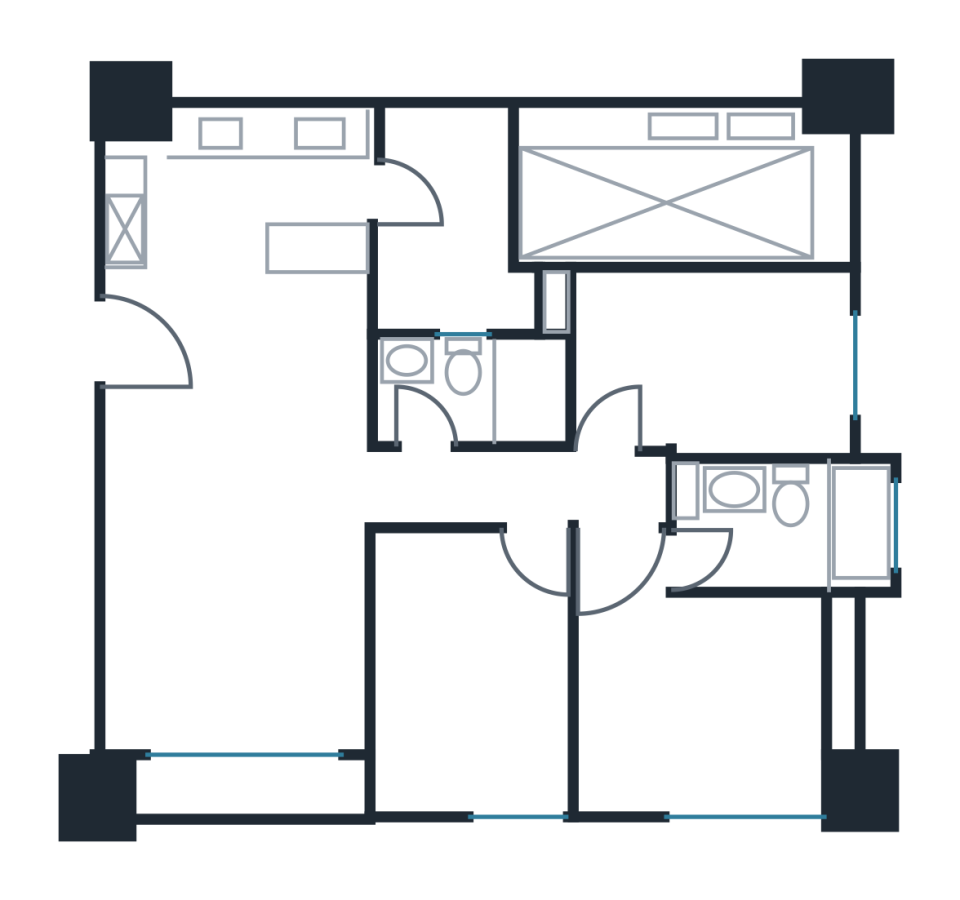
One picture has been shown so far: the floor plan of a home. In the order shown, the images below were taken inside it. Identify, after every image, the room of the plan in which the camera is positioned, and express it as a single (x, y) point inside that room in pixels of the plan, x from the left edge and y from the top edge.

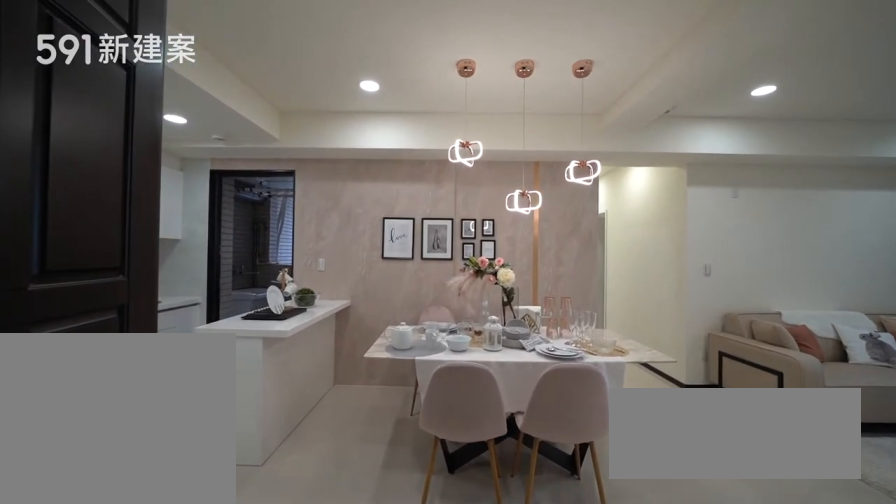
(271, 363)
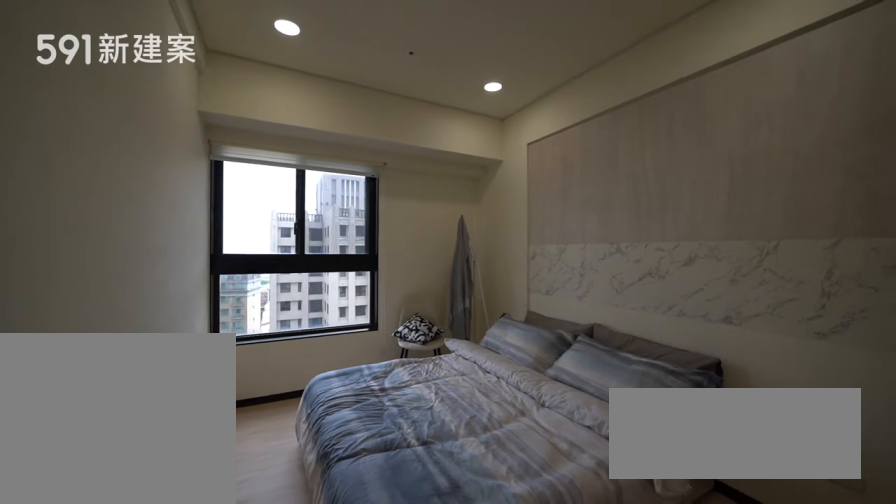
(472, 674)
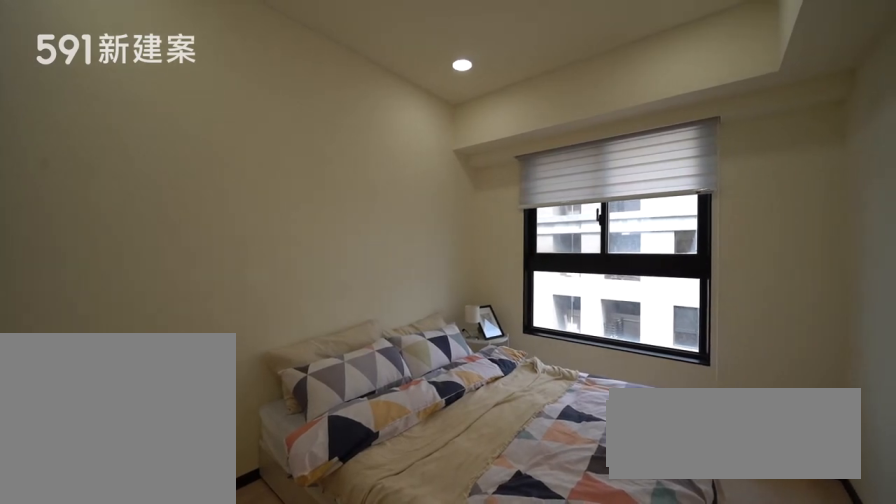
(716, 362)
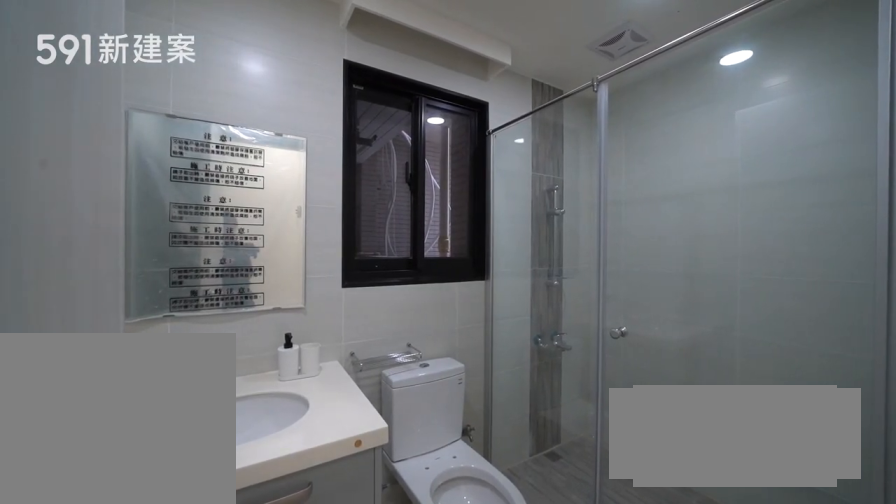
(478, 389)
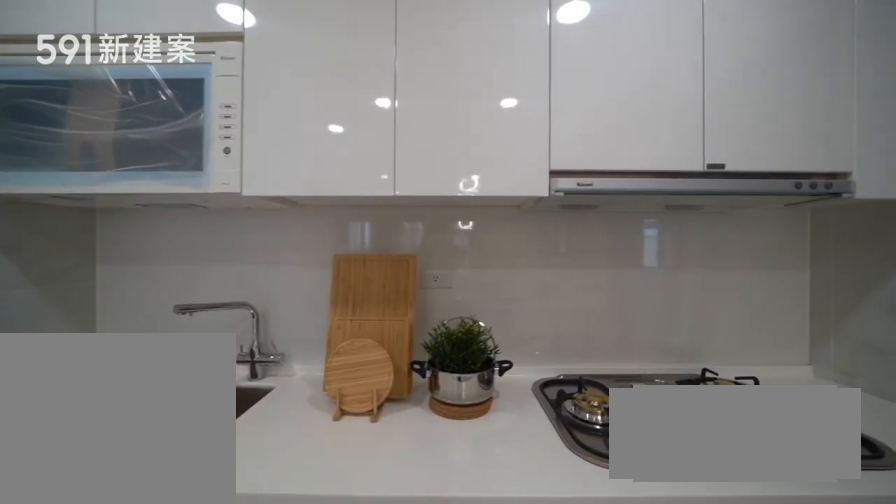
(243, 194)
